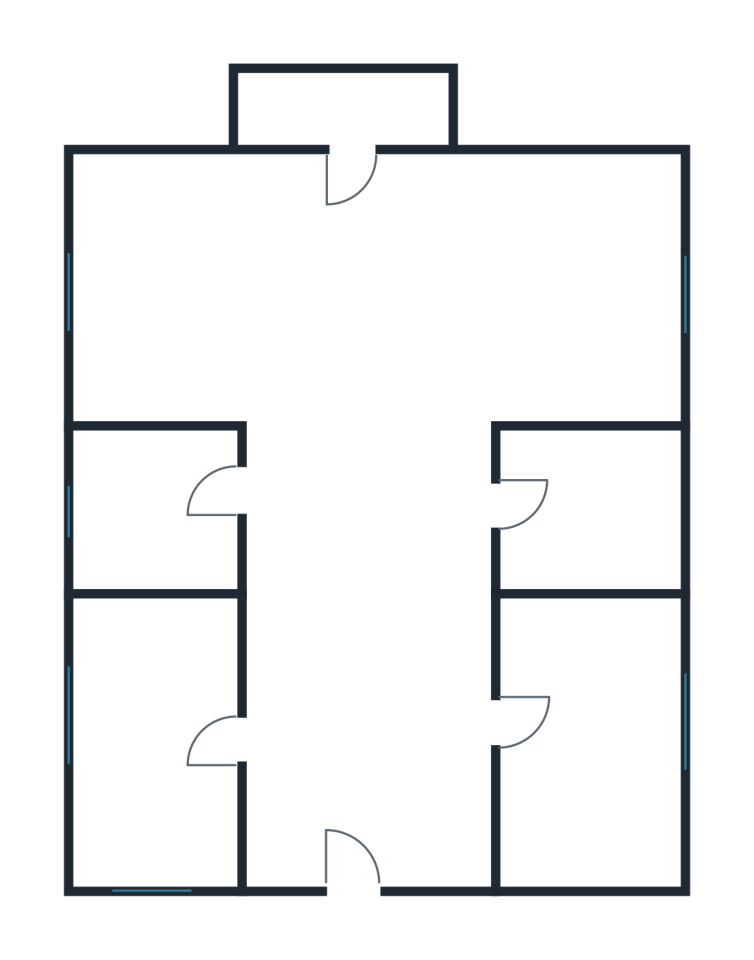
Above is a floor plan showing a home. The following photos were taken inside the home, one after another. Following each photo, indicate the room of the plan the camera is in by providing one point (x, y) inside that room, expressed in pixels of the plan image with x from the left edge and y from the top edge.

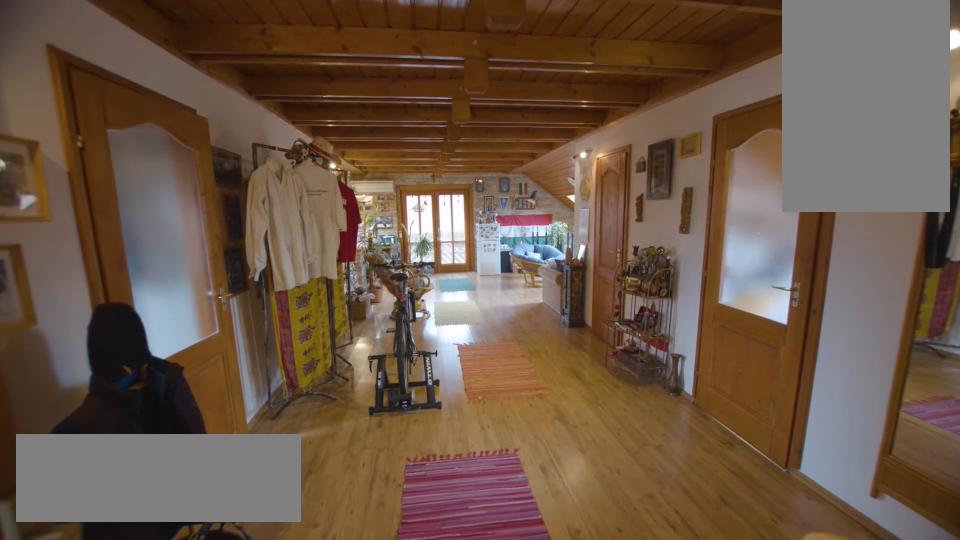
(366, 795)
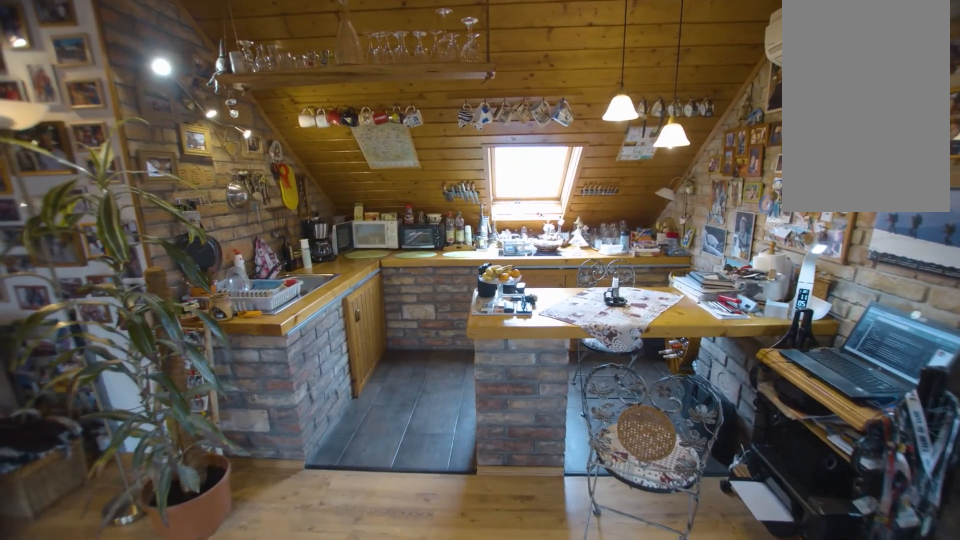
(168, 284)
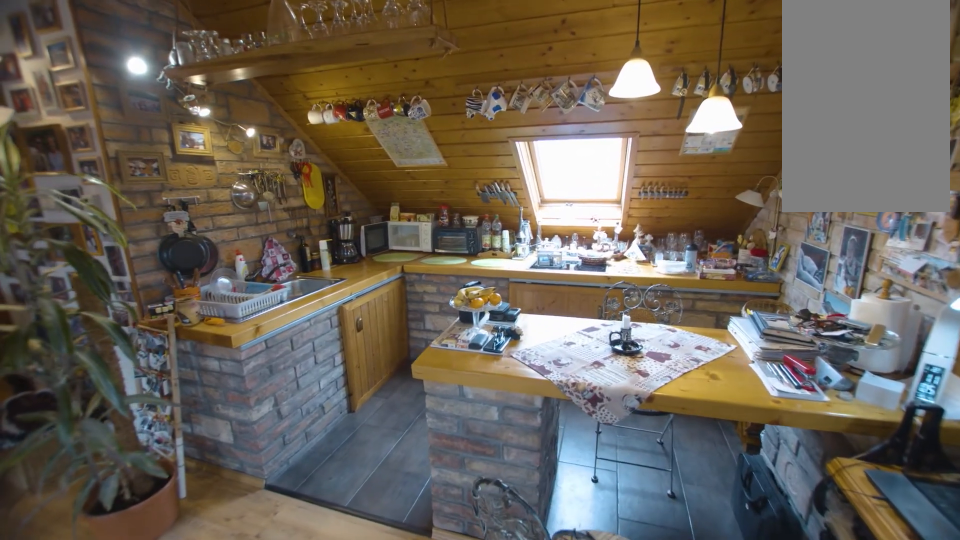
(169, 284)
